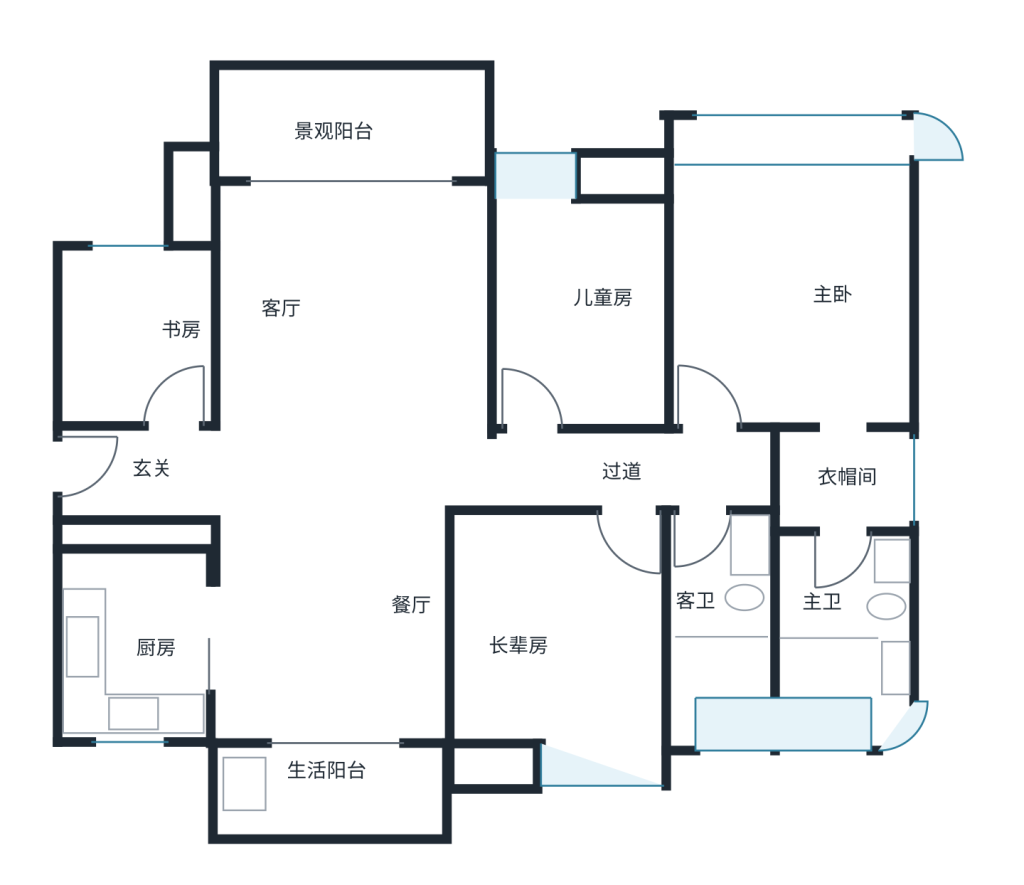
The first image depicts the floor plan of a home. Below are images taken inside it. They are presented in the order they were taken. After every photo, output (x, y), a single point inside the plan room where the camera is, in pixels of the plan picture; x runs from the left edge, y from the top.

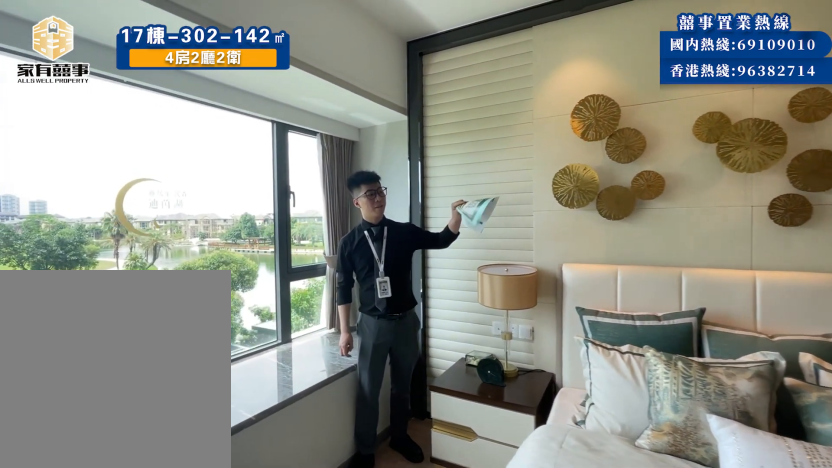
(765, 289)
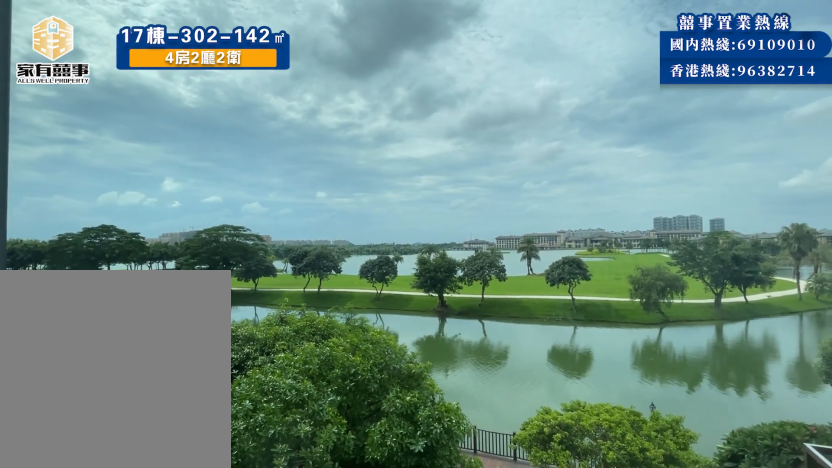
(762, 286)
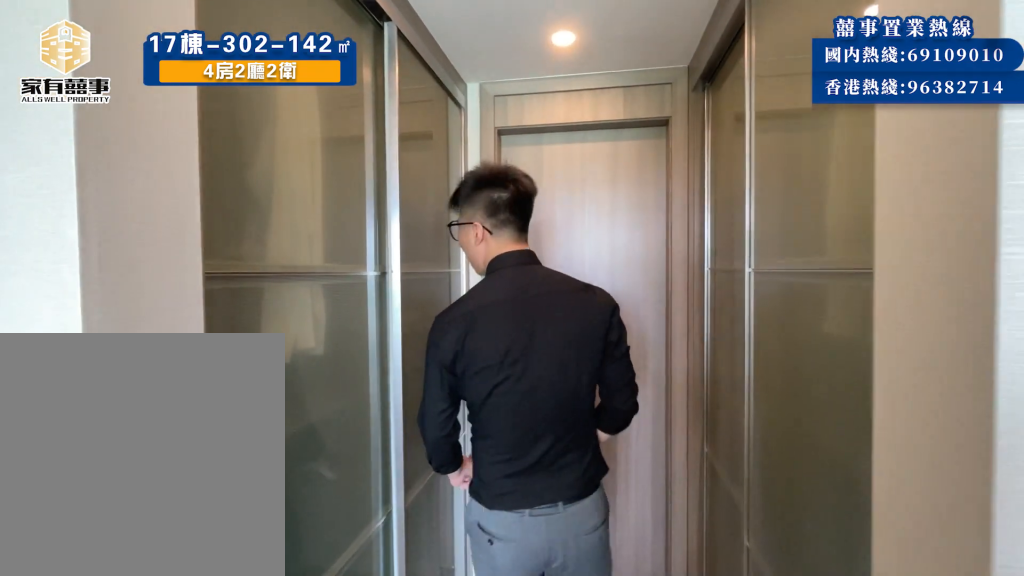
(820, 470)
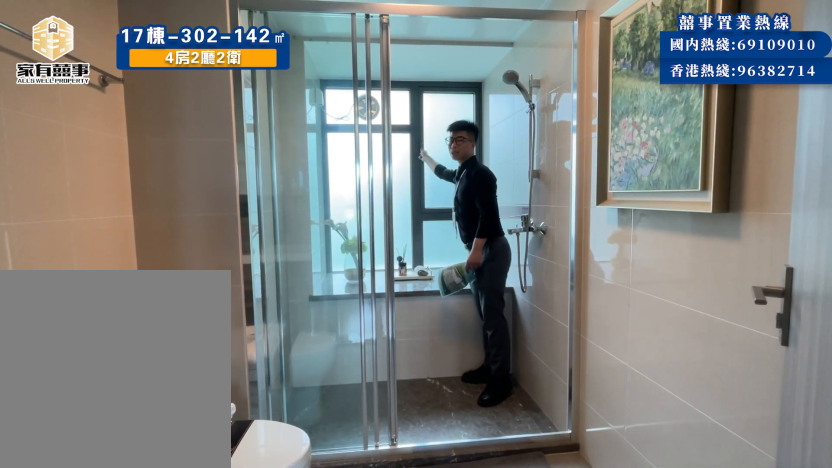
(840, 654)
